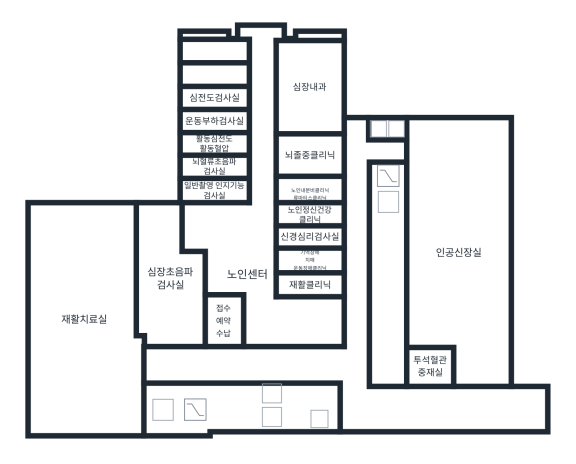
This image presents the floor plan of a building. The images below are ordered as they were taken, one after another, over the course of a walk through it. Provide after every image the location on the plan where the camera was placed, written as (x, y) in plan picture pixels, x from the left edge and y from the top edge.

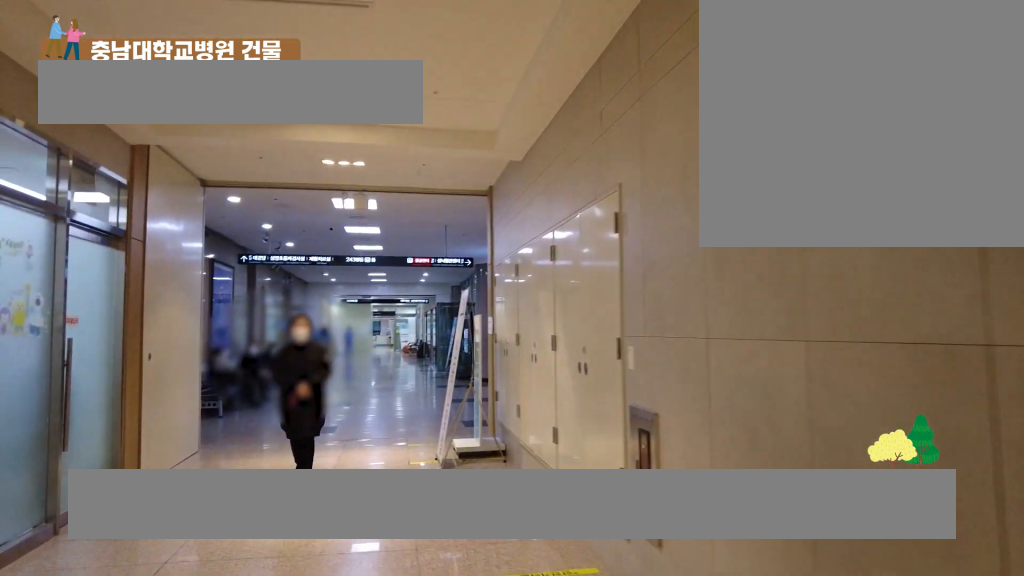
(389, 384)
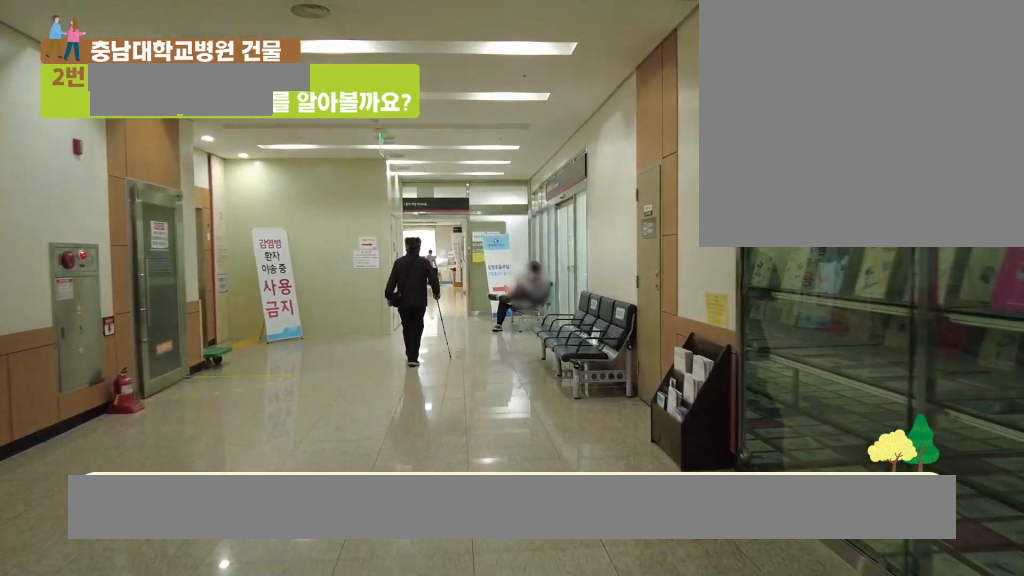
(270, 392)
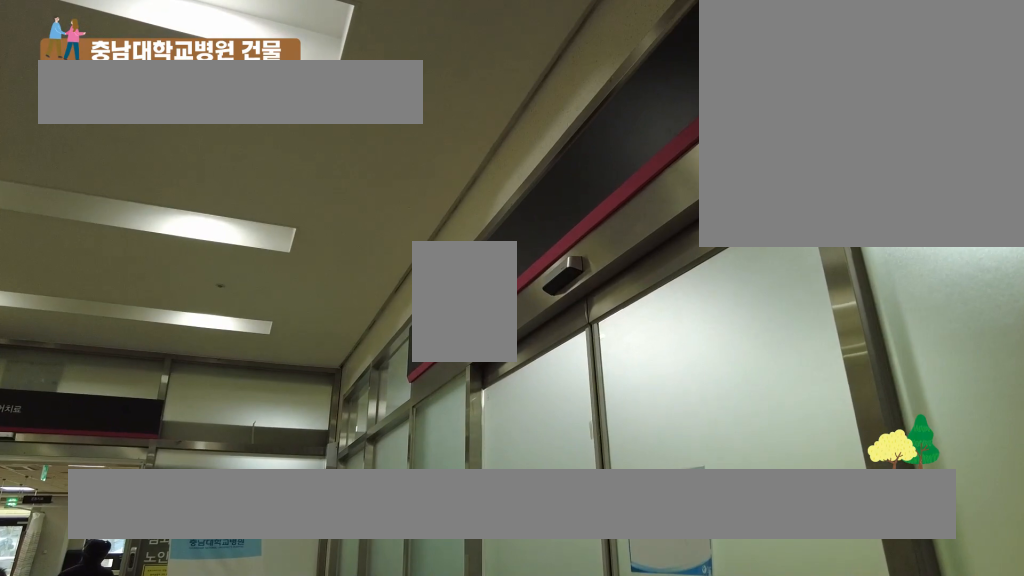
(222, 384)
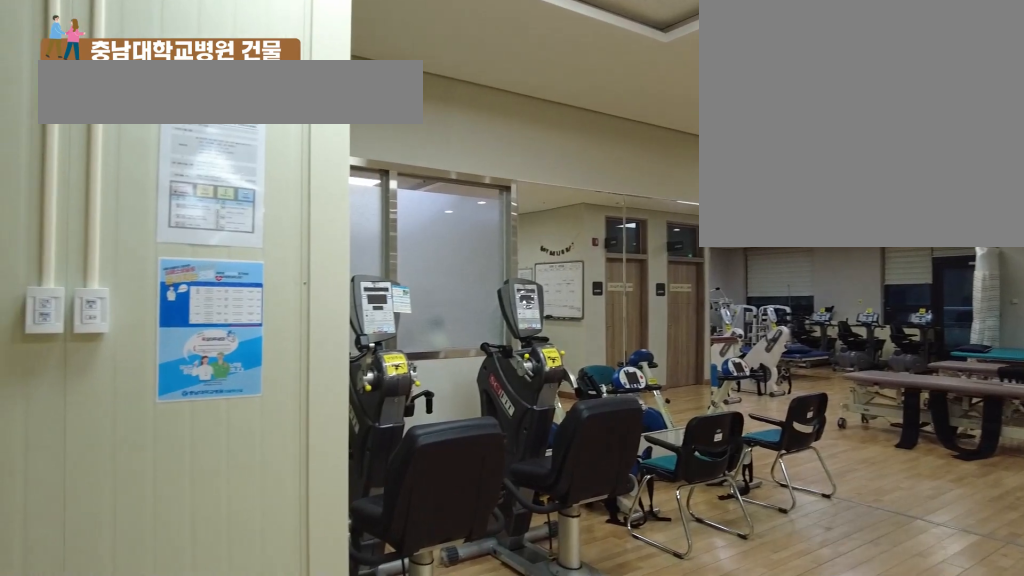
(165, 372)
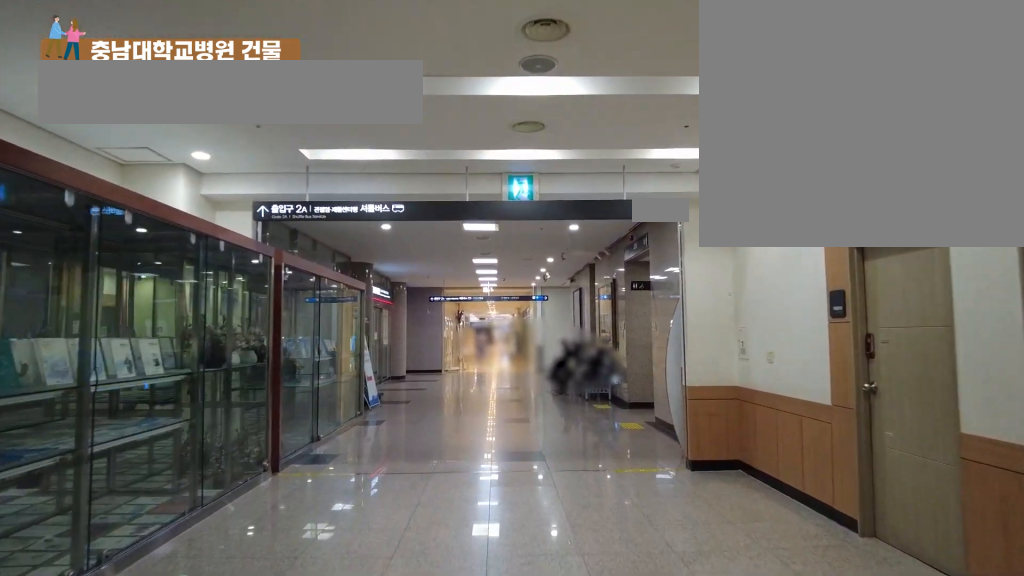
(182, 368)
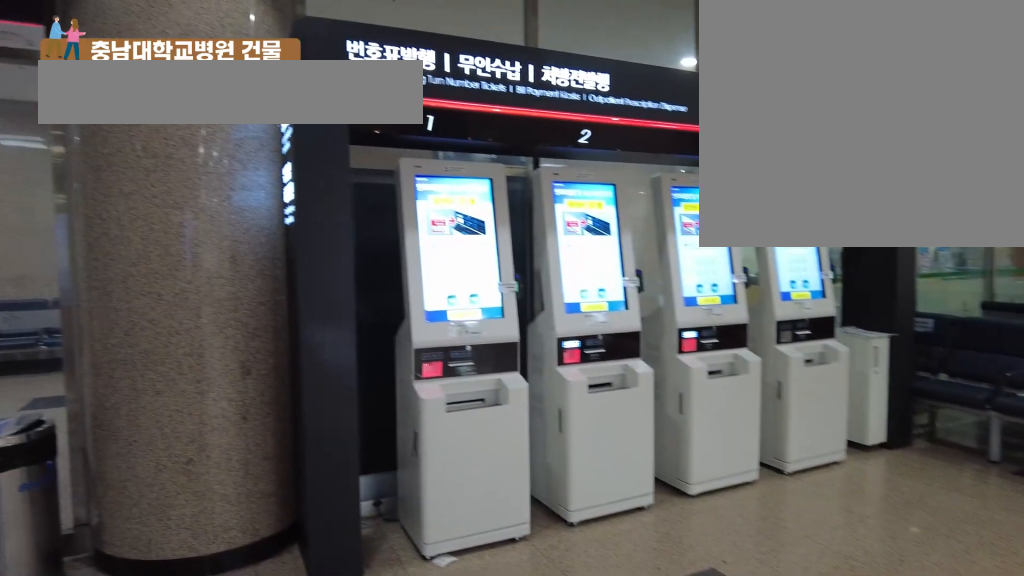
(272, 359)
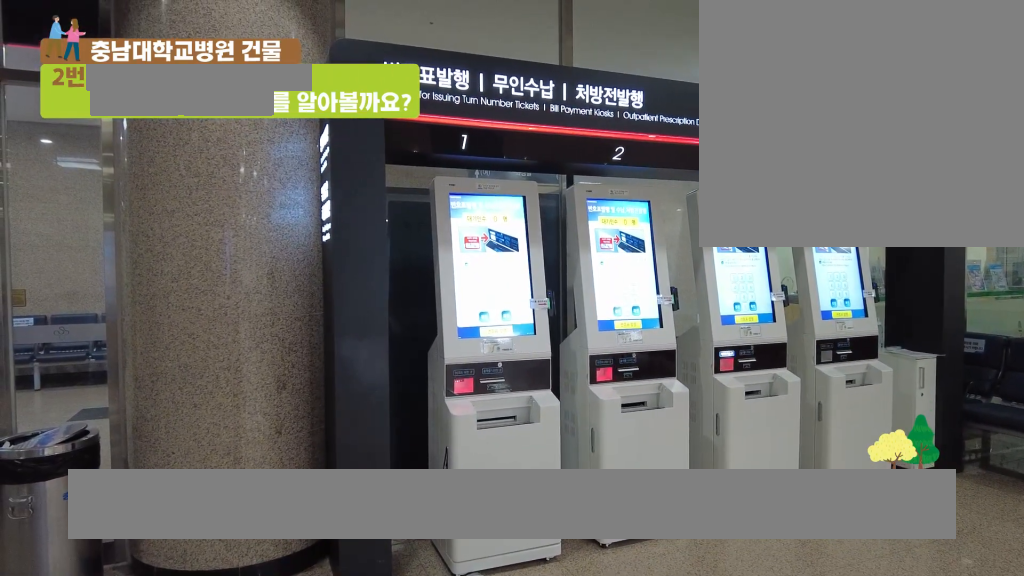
(272, 348)
